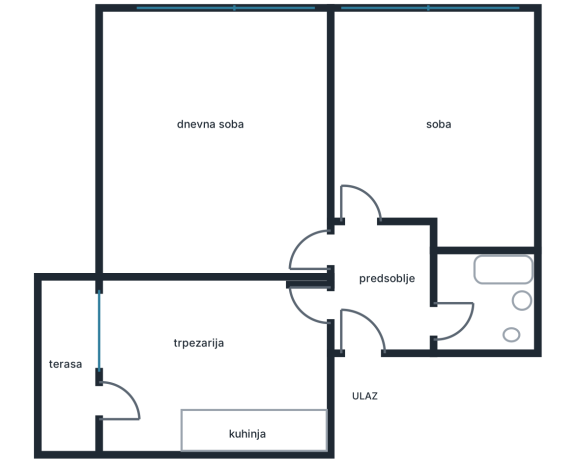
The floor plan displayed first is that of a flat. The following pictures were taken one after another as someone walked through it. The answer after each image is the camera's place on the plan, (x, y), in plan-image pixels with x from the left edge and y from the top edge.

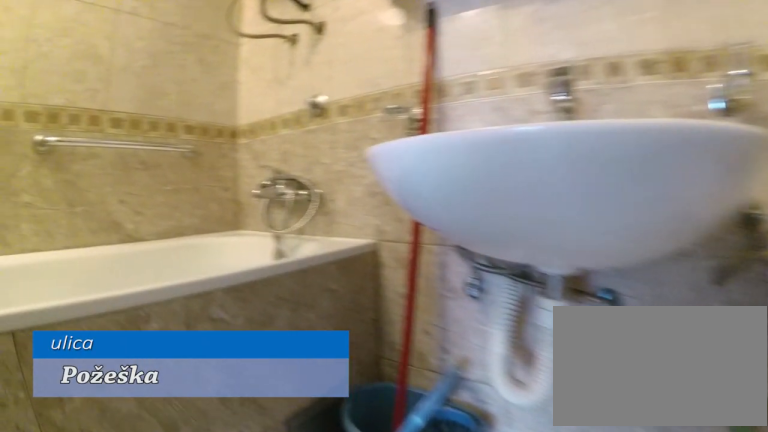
(471, 326)
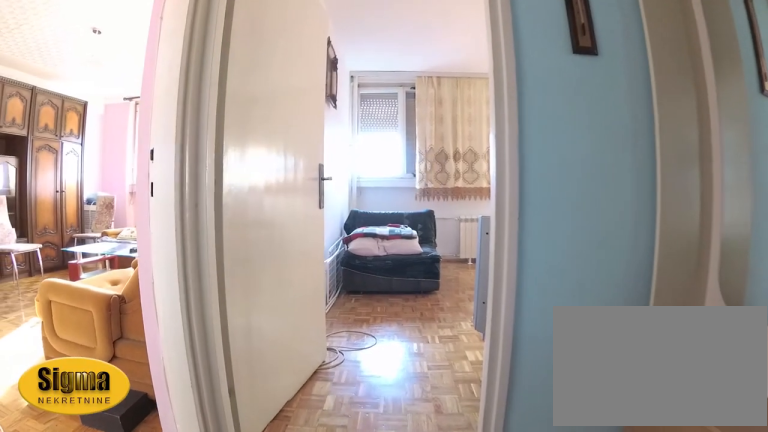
(390, 300)
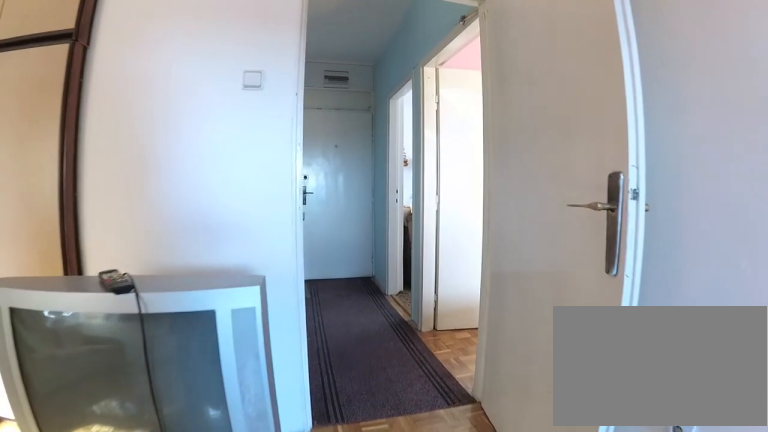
(385, 137)
